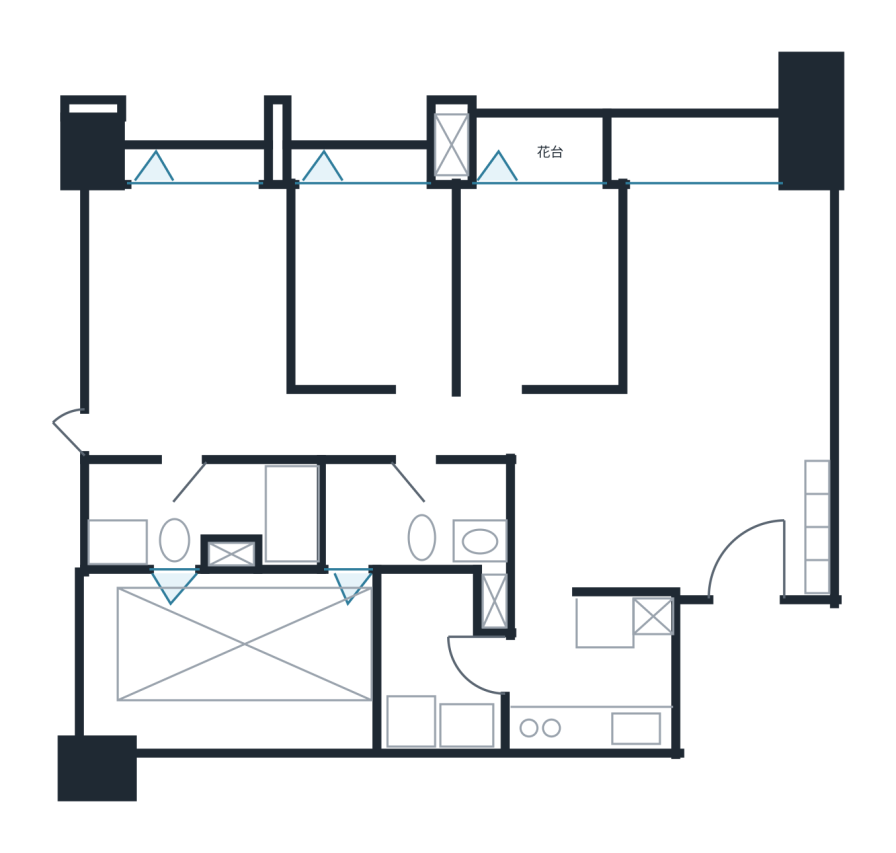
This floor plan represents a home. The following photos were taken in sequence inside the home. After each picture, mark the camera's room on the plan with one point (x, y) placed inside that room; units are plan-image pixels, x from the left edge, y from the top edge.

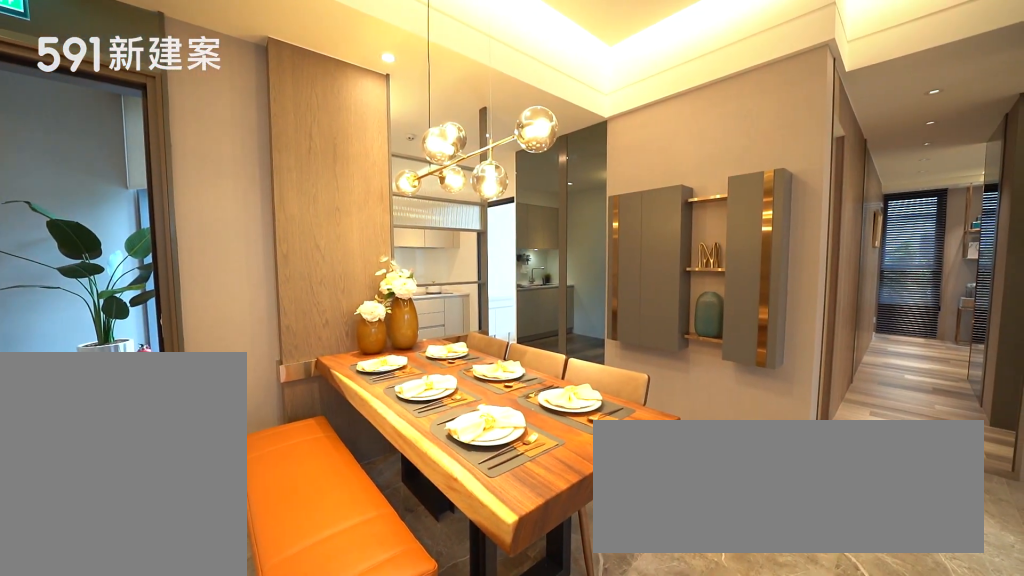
(636, 499)
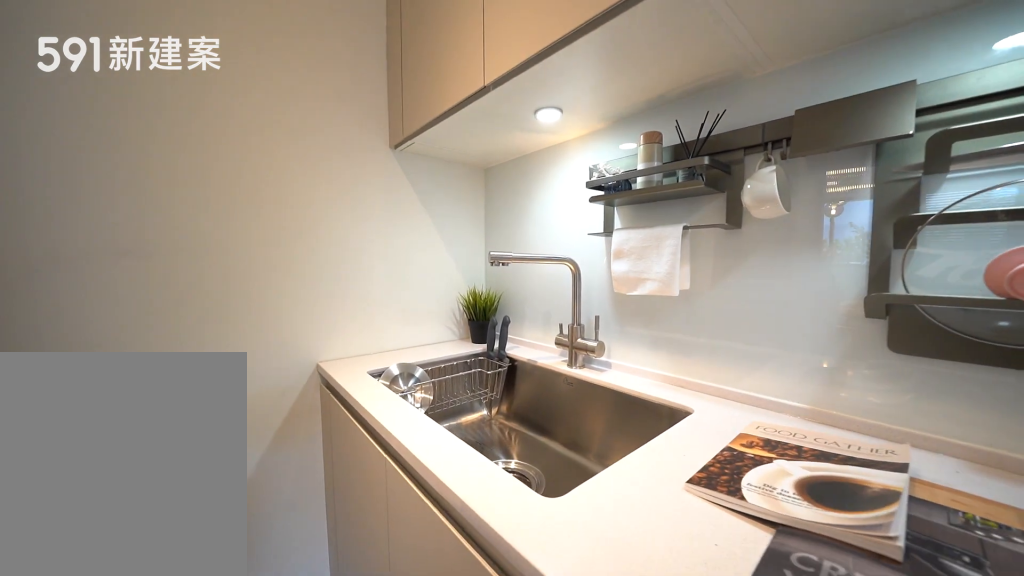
(597, 673)
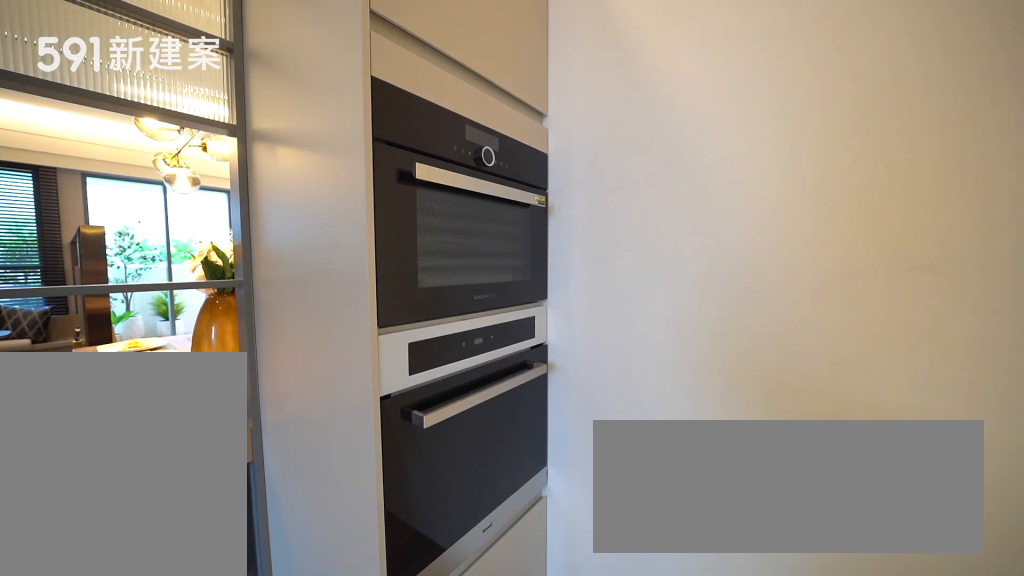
(597, 673)
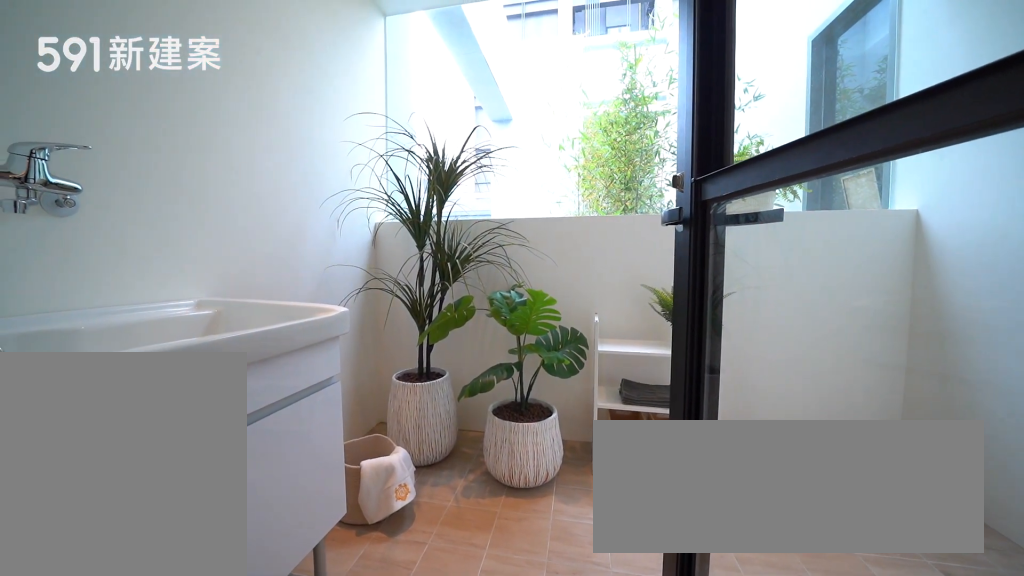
(445, 659)
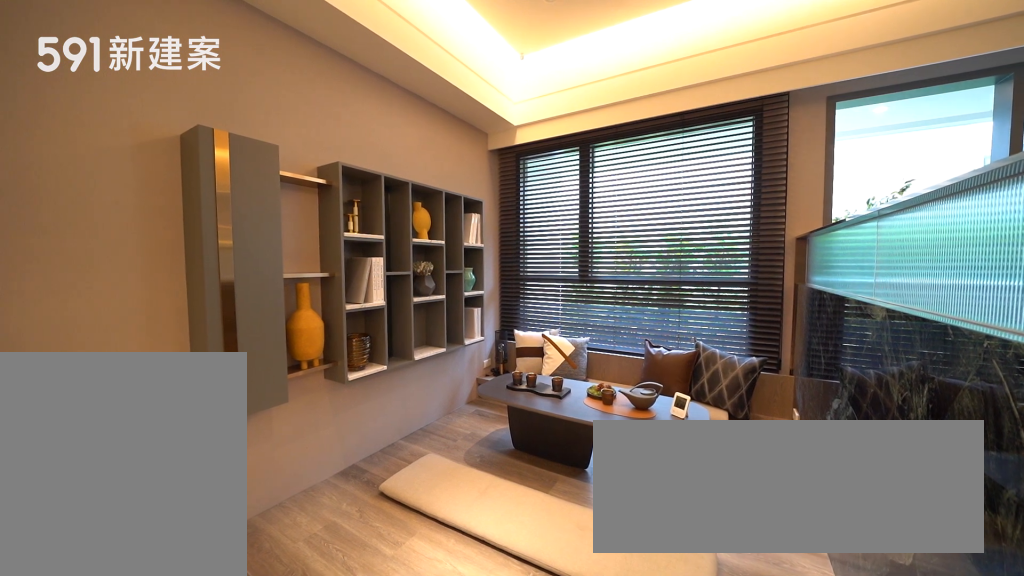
(535, 283)
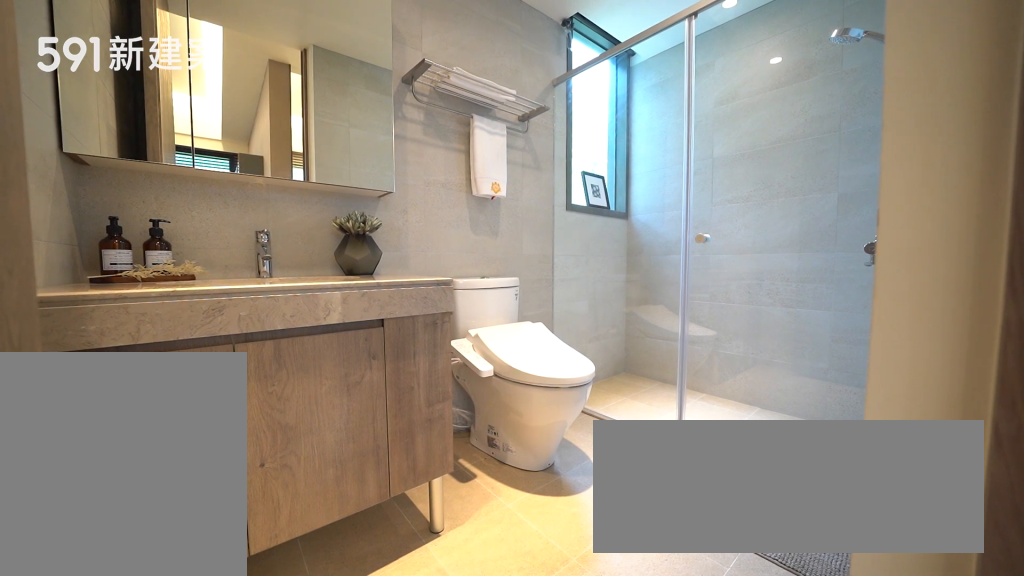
(411, 515)
